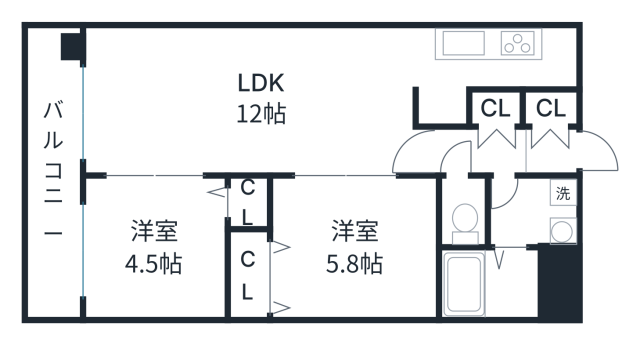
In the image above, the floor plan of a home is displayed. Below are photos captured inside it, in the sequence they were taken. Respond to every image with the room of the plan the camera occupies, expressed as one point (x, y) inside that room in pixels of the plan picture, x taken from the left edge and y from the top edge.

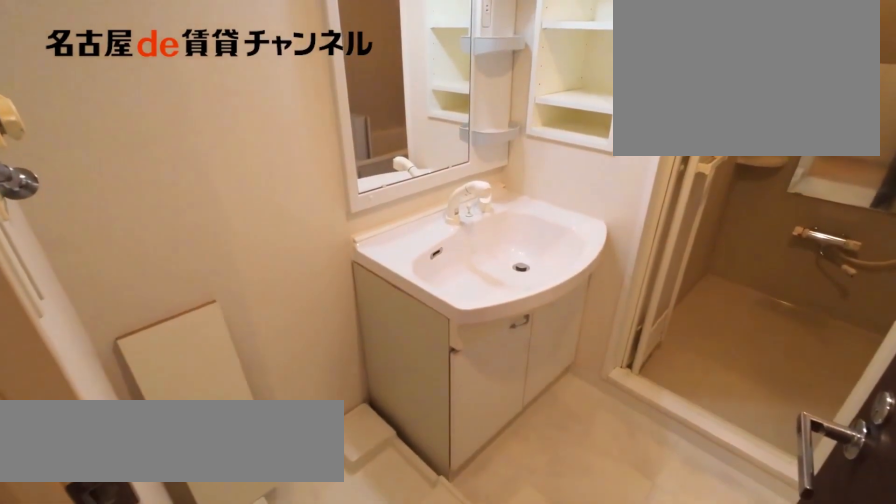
(534, 212)
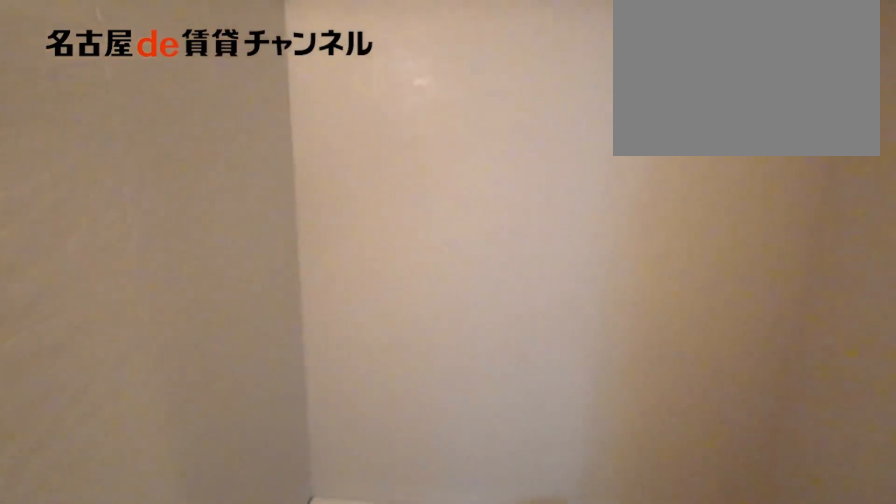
(487, 282)
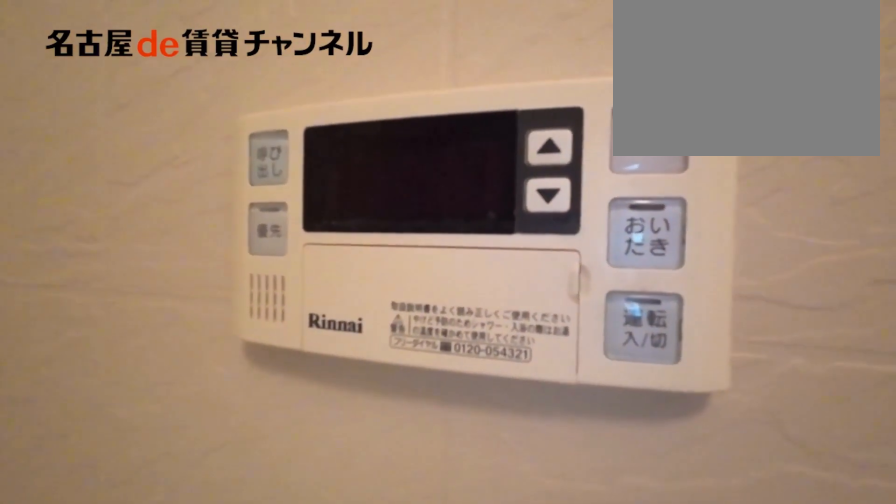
(487, 282)
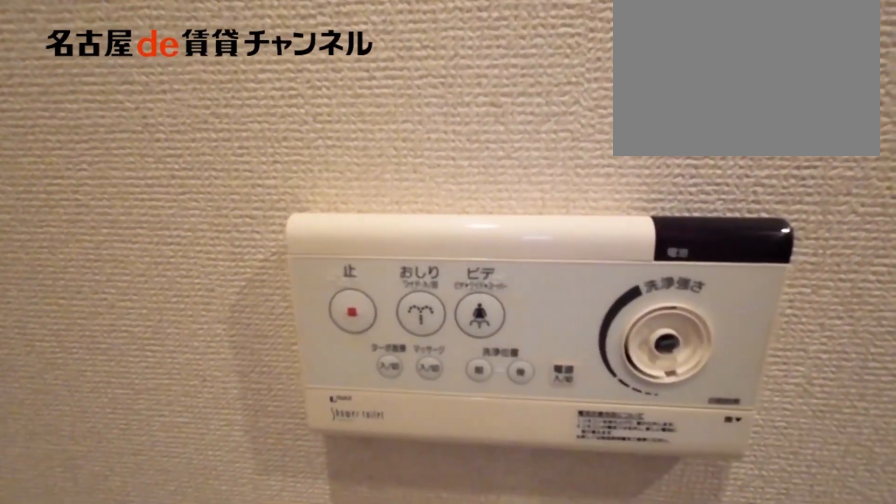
(463, 211)
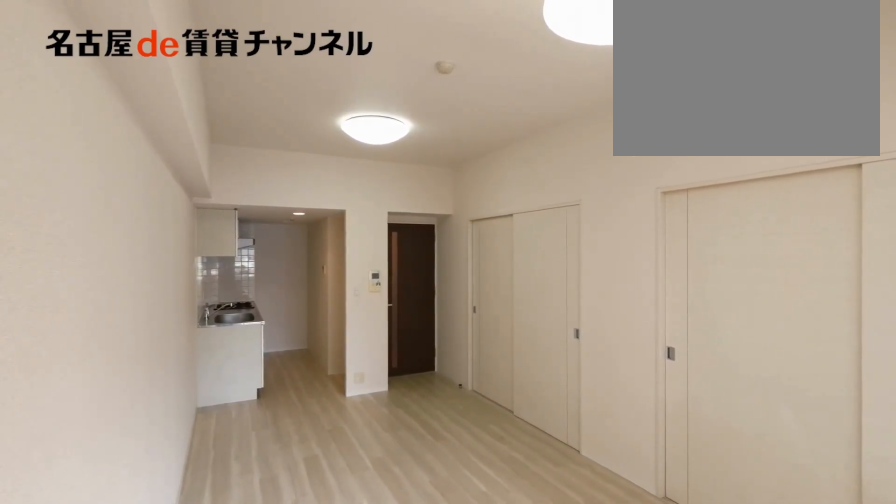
(257, 100)
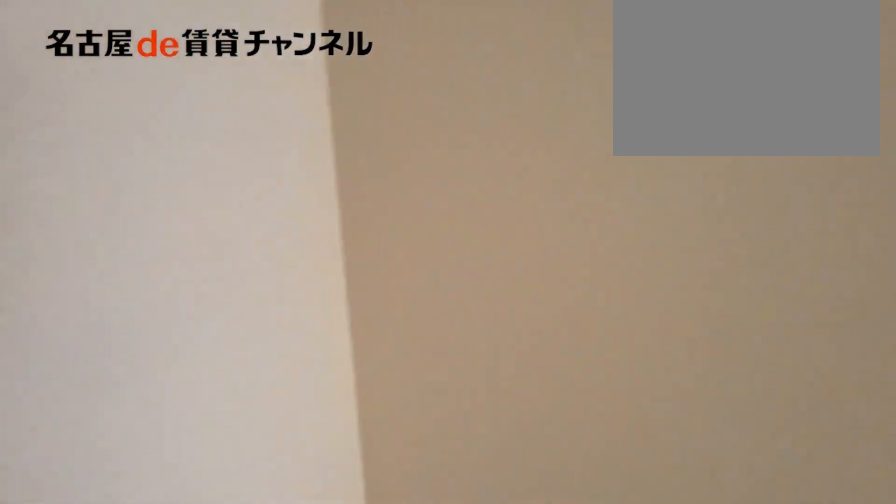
(497, 58)
